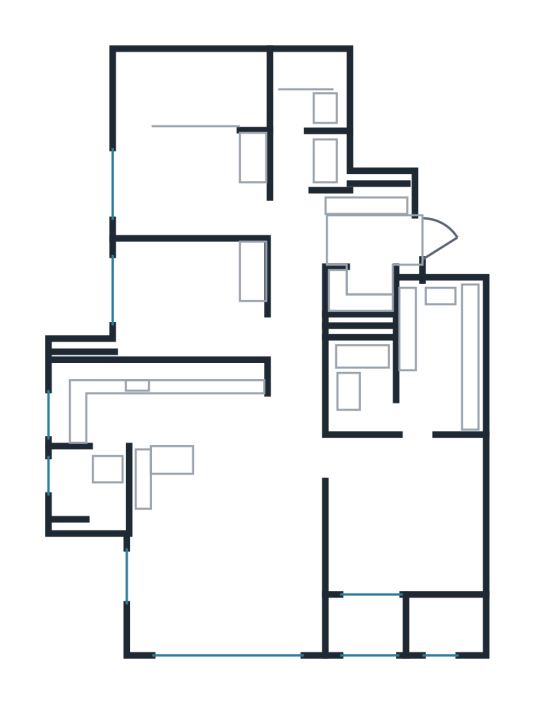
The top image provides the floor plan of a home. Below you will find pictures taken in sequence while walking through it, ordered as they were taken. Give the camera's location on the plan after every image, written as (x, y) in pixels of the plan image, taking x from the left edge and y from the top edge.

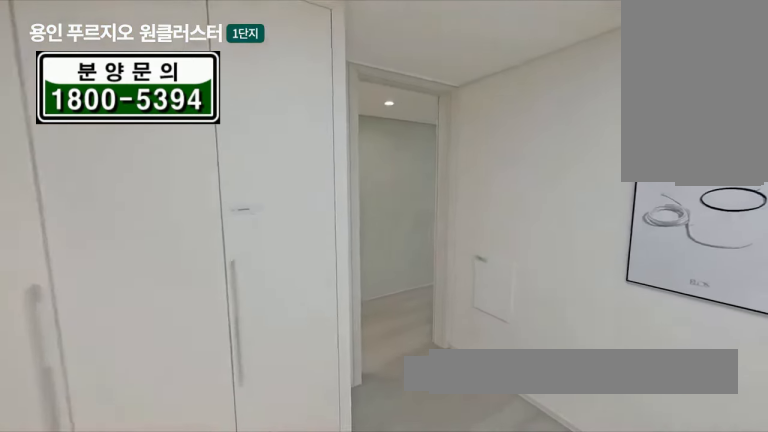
(193, 302)
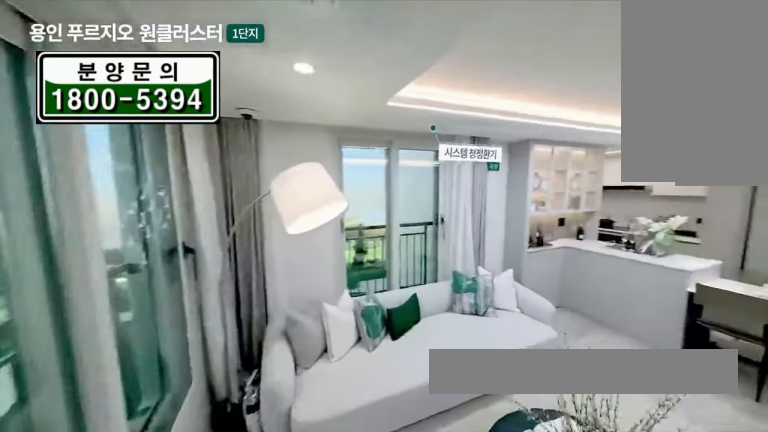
(226, 566)
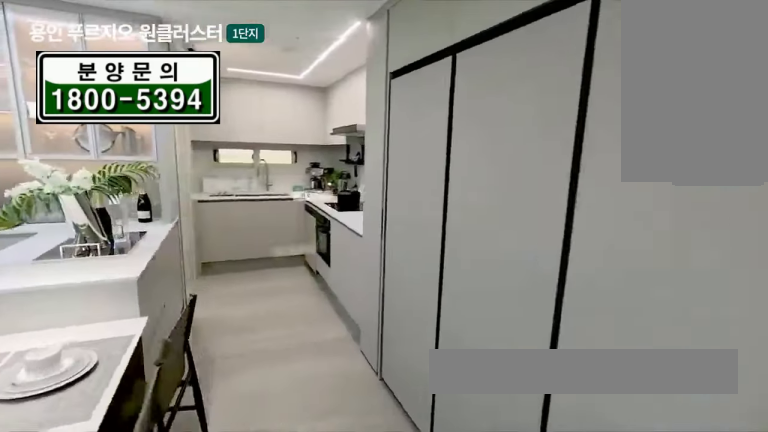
(170, 429)
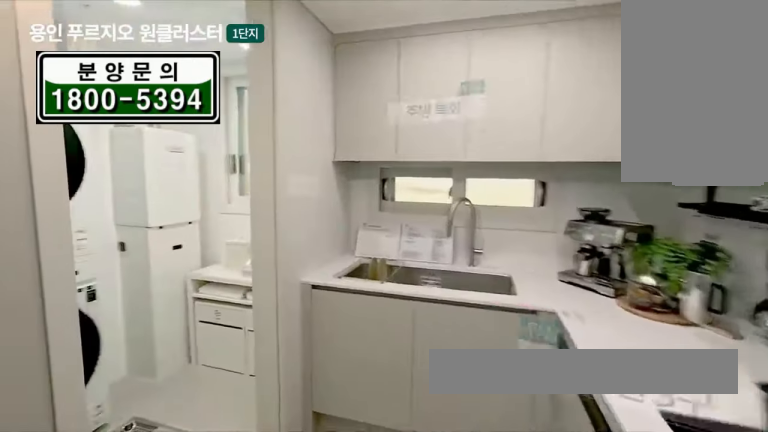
(173, 445)
